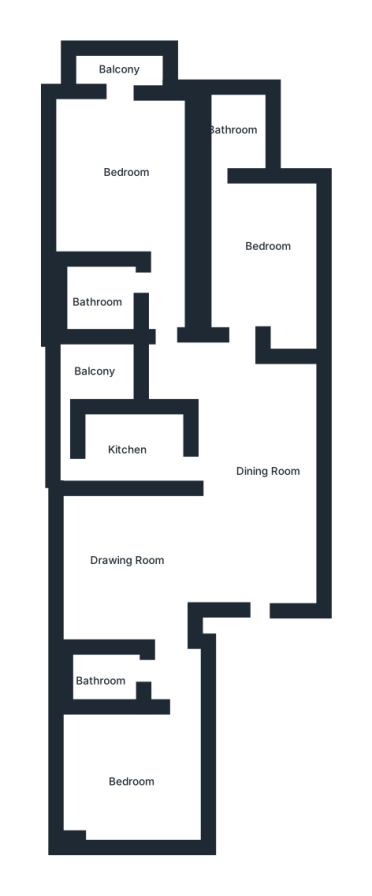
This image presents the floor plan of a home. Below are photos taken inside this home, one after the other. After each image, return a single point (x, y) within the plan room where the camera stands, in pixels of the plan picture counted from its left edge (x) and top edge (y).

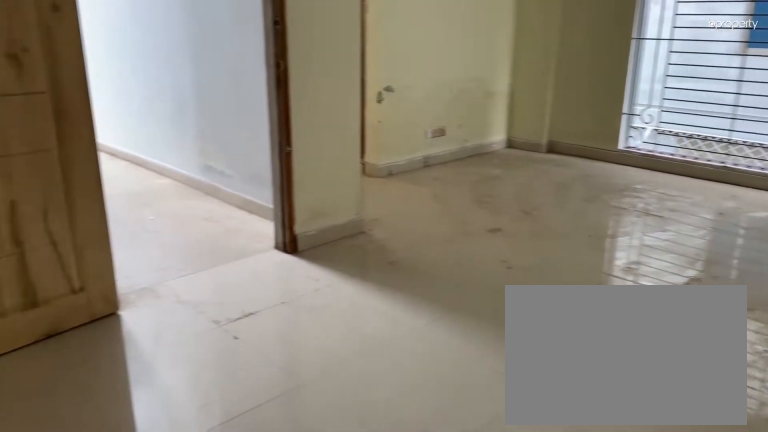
(255, 459)
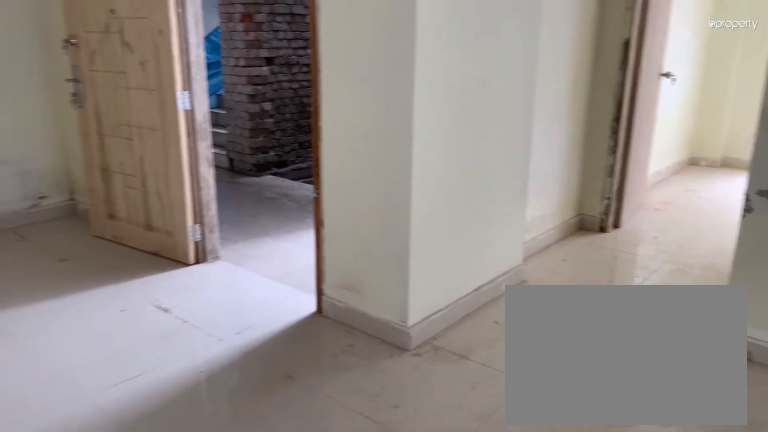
(119, 553)
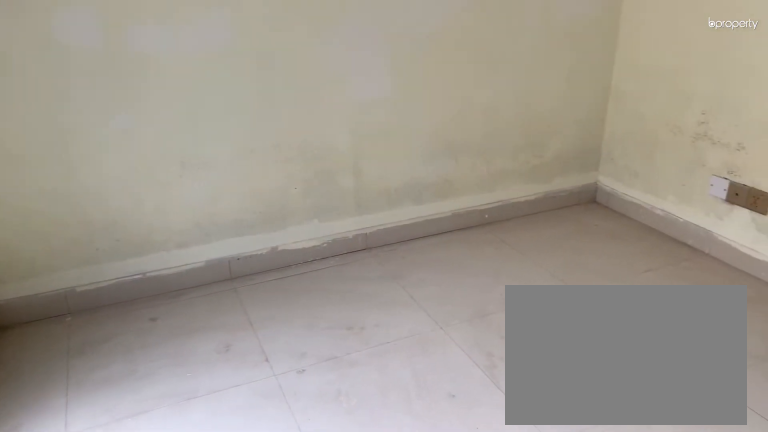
(130, 778)
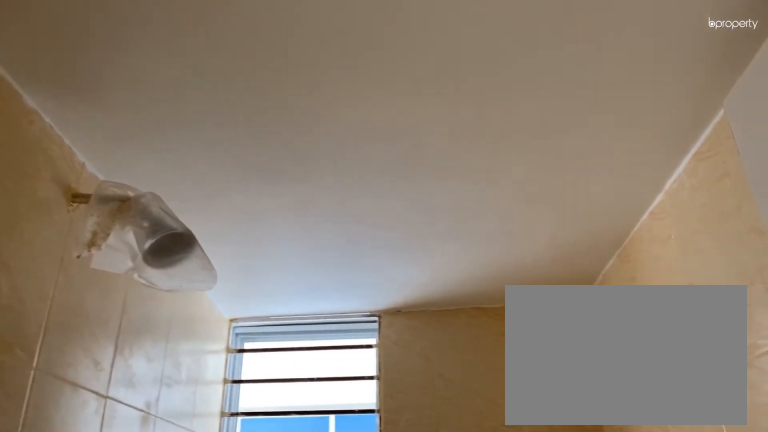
(108, 672)
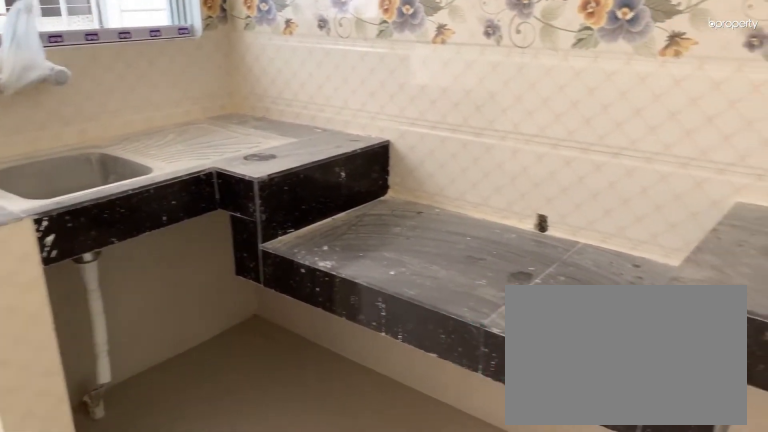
(132, 445)
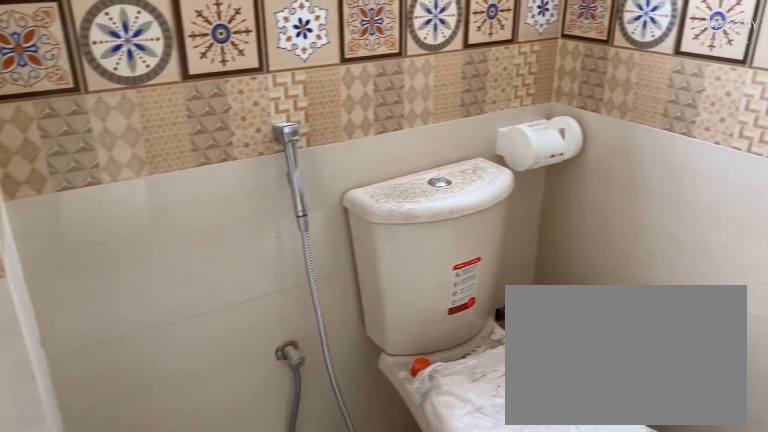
(234, 135)
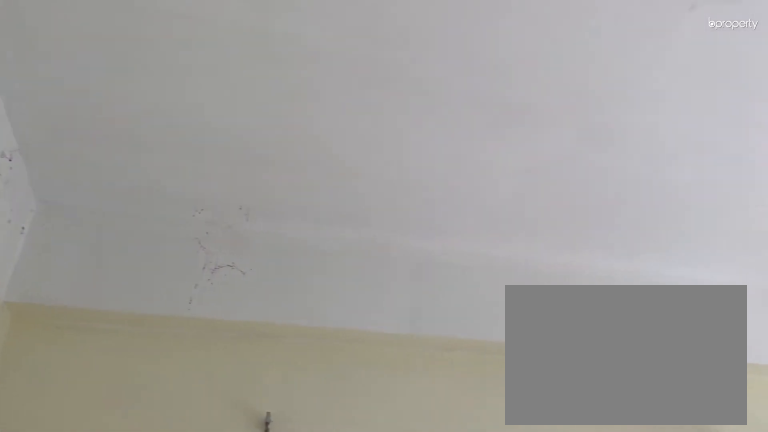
(117, 161)
